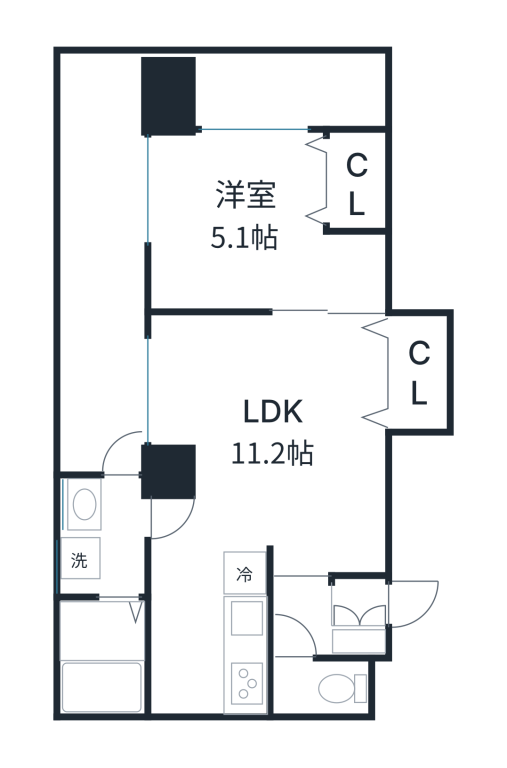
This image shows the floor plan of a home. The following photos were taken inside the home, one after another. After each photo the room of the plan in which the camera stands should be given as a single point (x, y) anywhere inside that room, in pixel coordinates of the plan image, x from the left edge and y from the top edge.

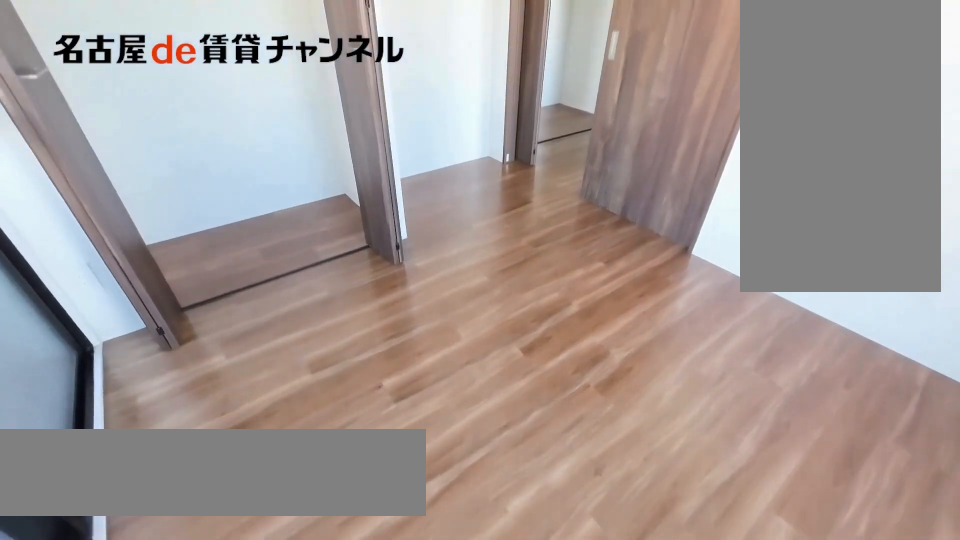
(268, 221)
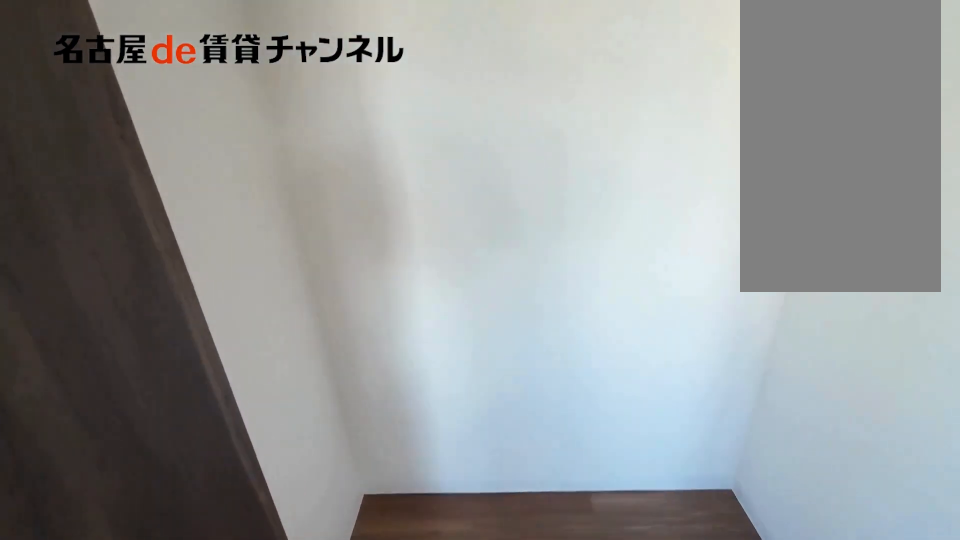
(358, 182)
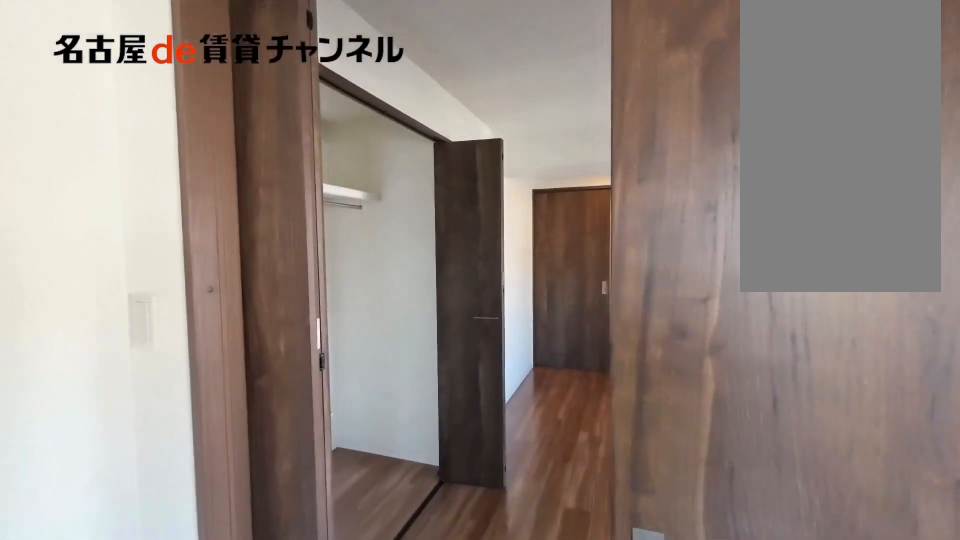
(268, 476)
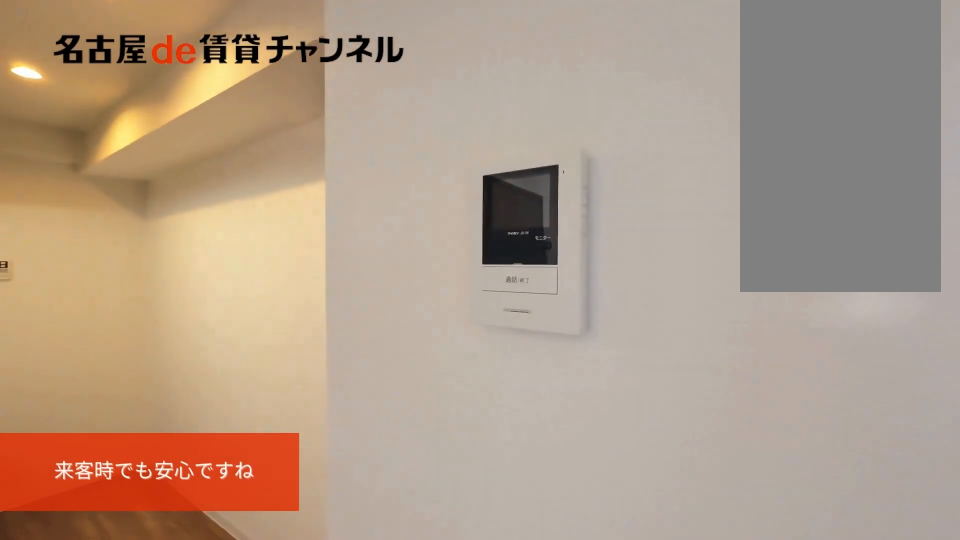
(268, 476)
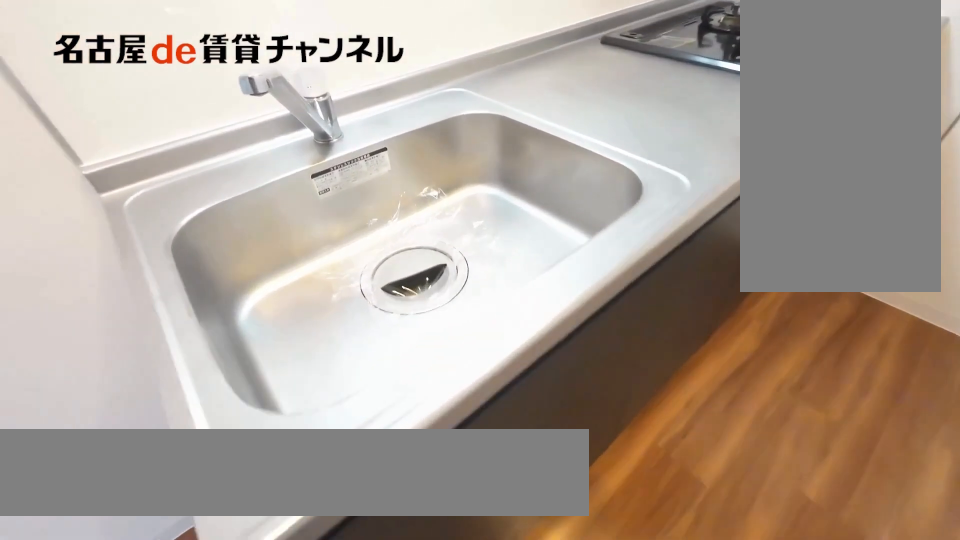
(247, 629)
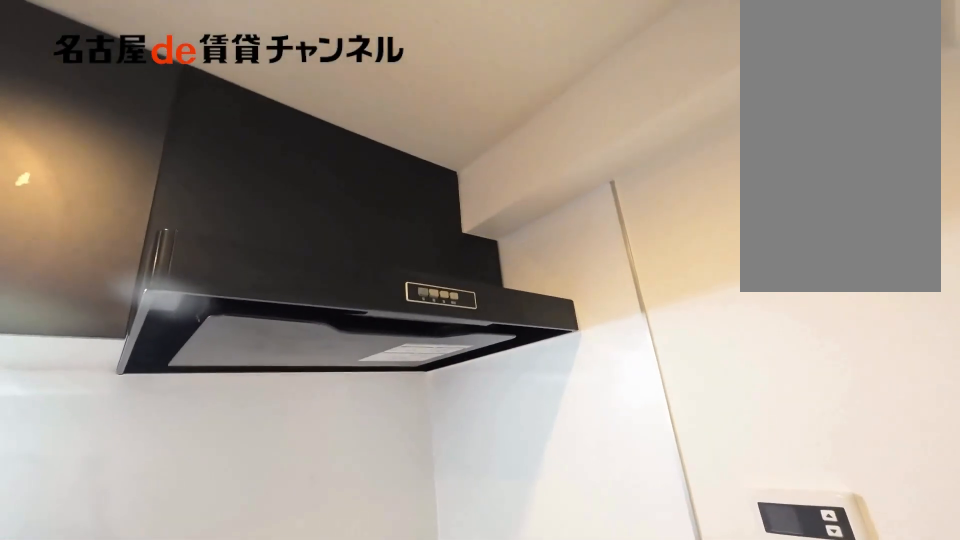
(247, 629)
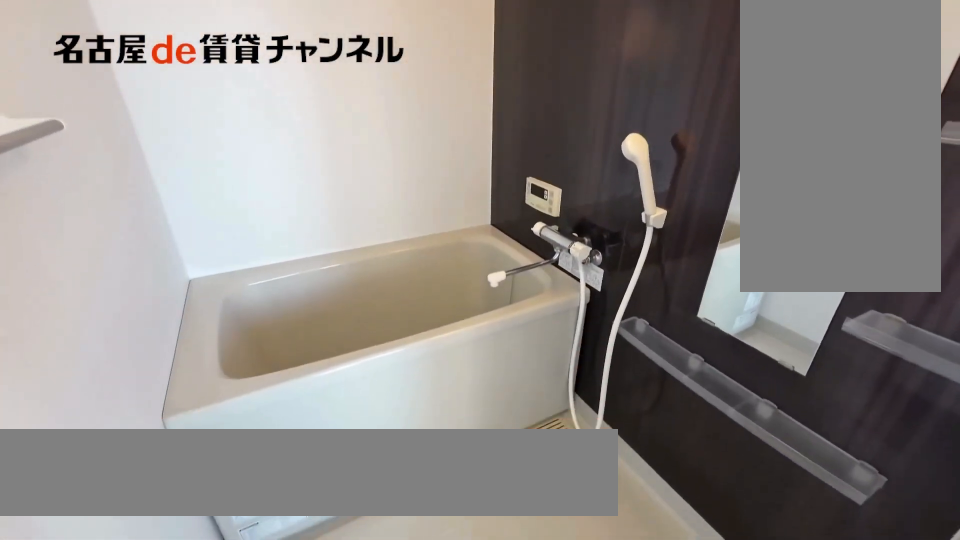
(105, 654)
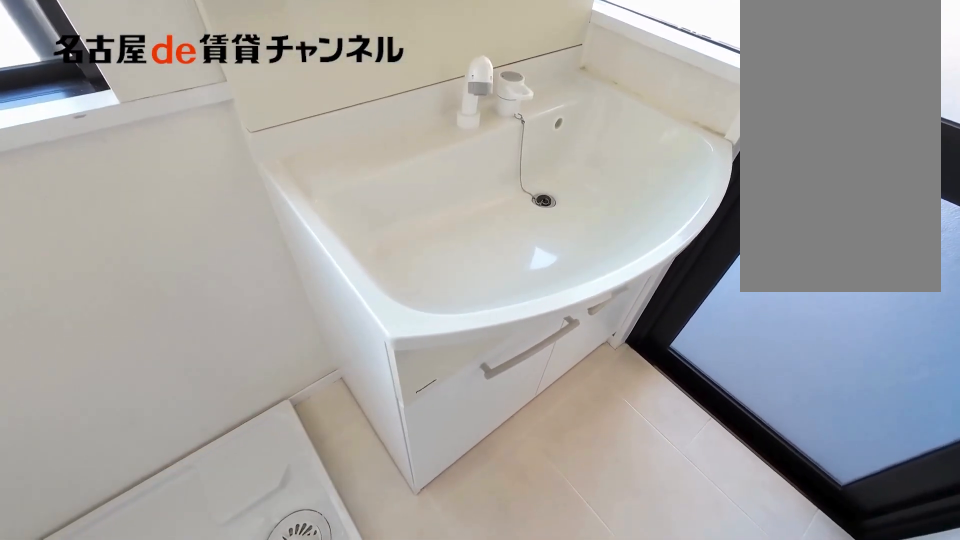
(105, 535)
